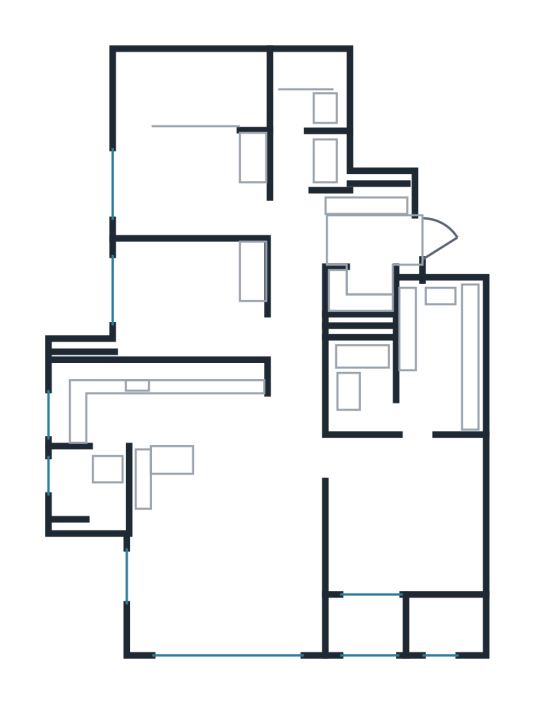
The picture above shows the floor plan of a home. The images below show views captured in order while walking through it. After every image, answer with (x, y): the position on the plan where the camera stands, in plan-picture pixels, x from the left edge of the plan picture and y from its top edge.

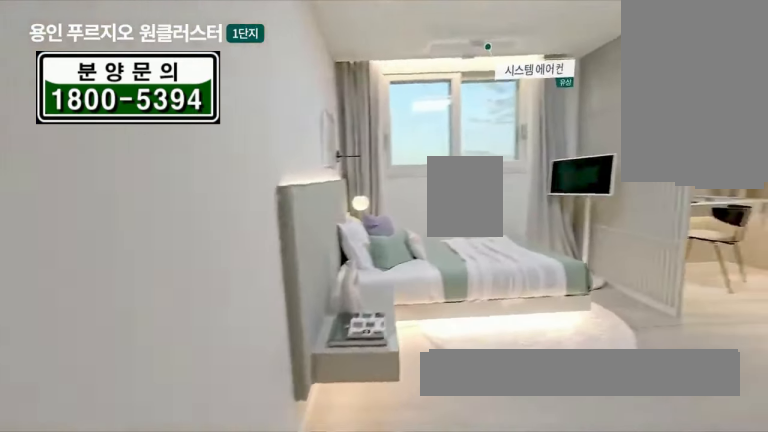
(195, 155)
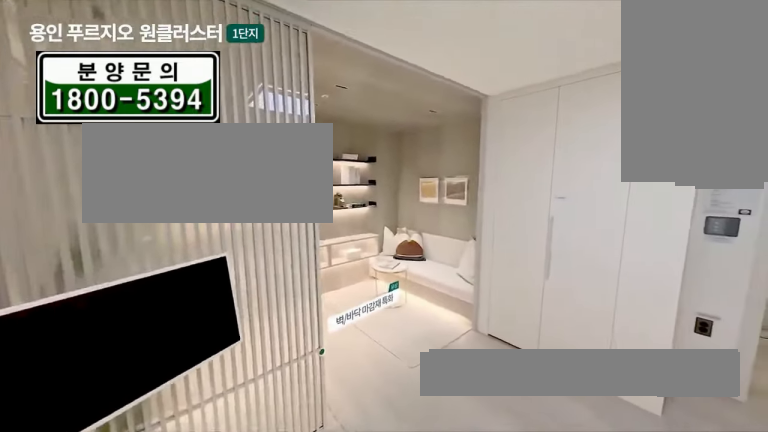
(190, 163)
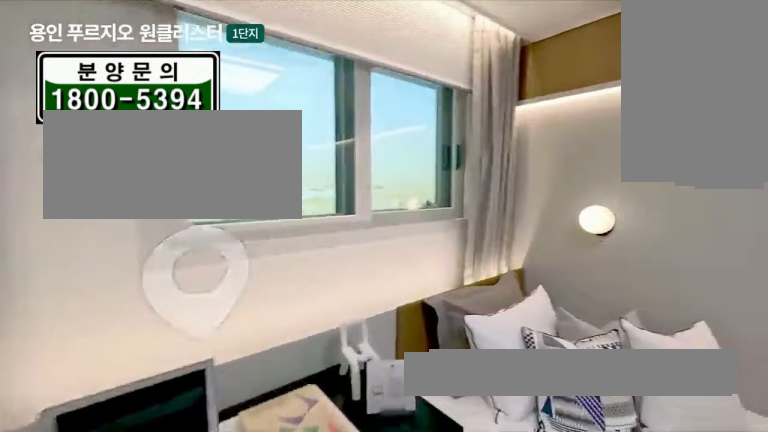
(195, 305)
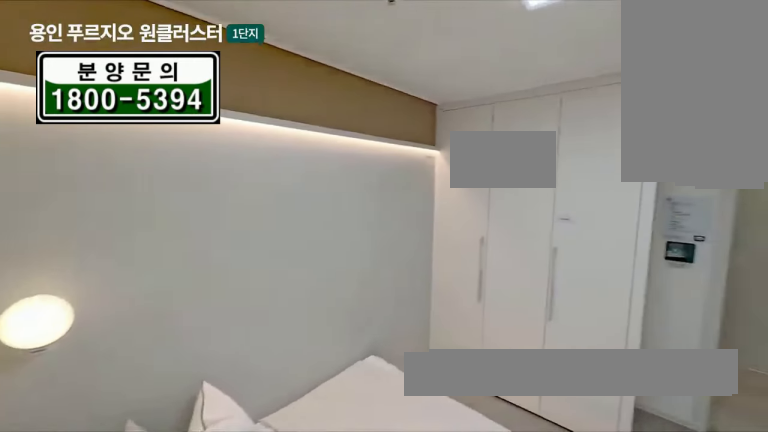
(195, 302)
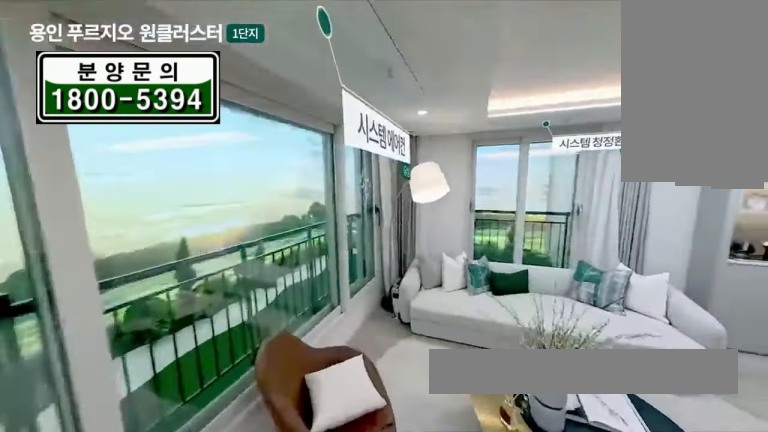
(226, 566)
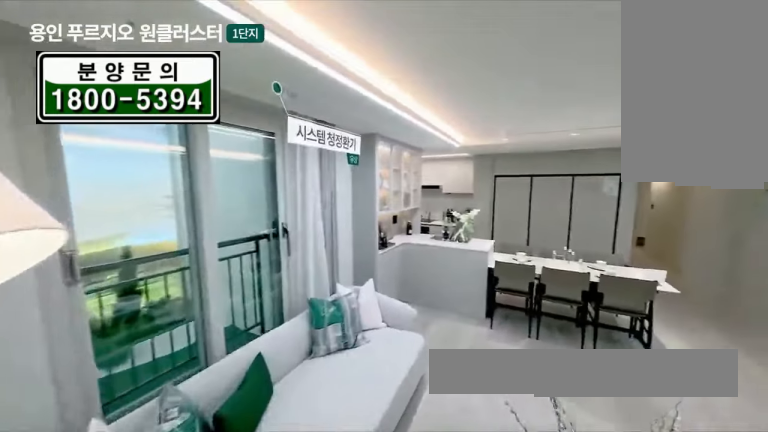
(226, 572)
